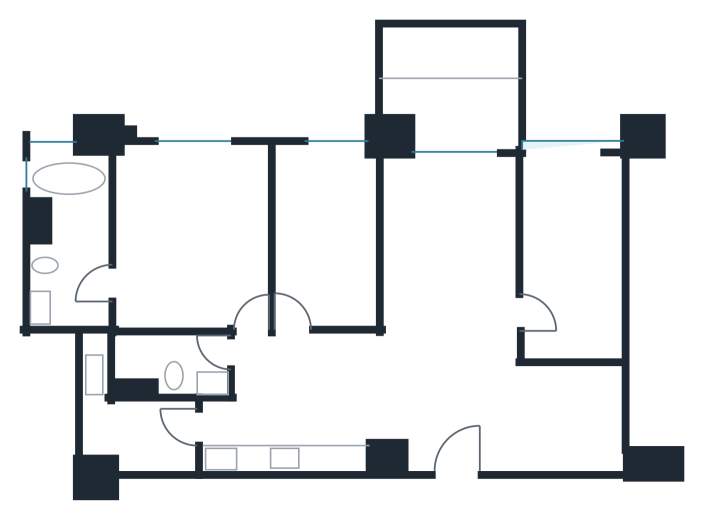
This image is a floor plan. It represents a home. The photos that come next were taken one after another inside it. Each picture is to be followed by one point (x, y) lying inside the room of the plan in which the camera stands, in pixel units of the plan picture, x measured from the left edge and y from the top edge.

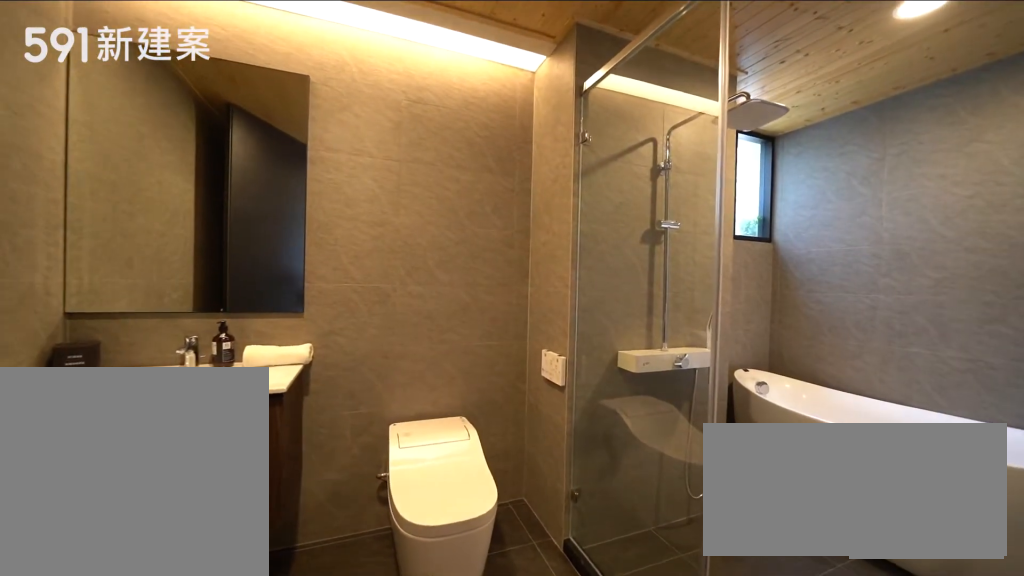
(67, 240)
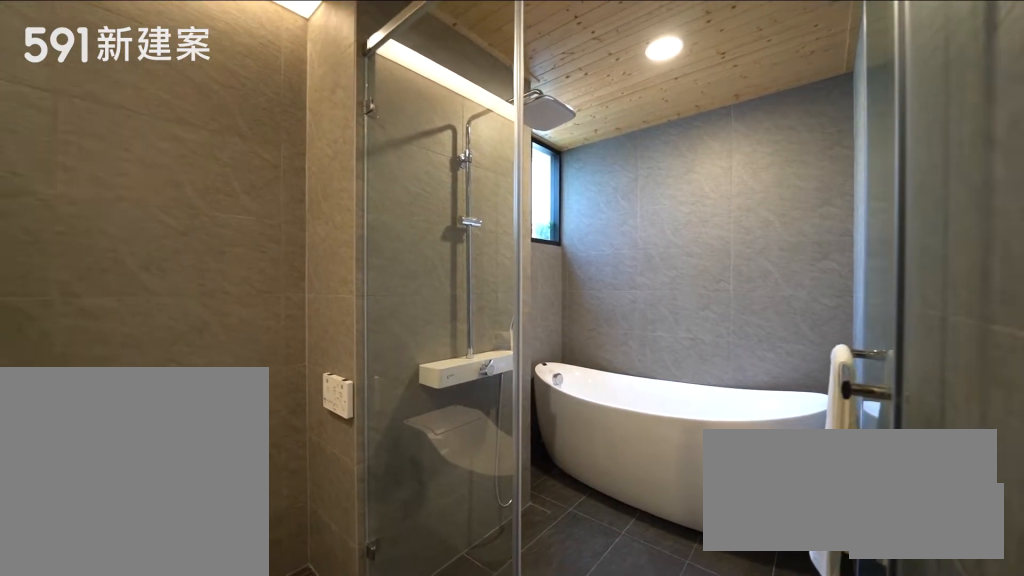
(67, 240)
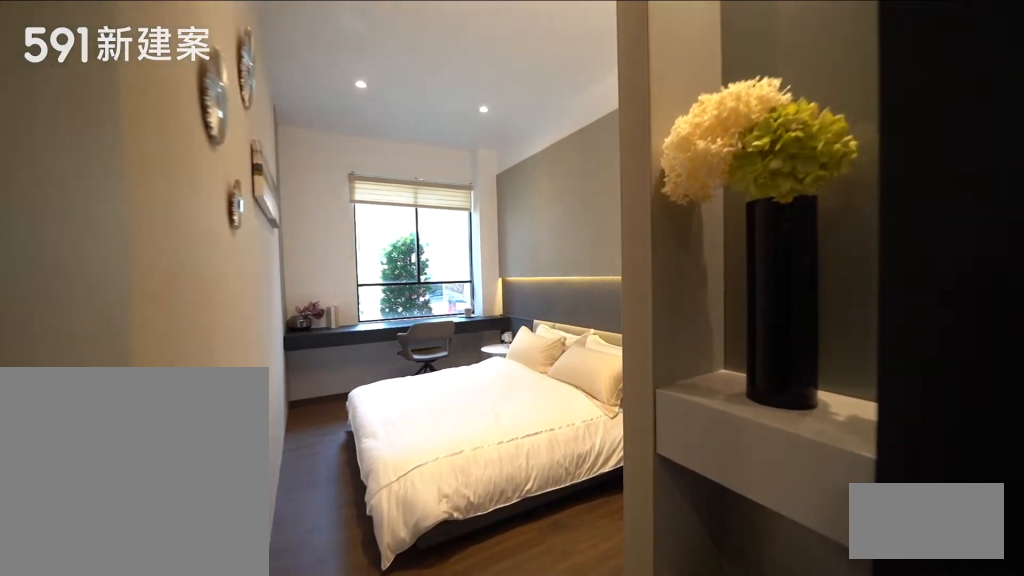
(329, 235)
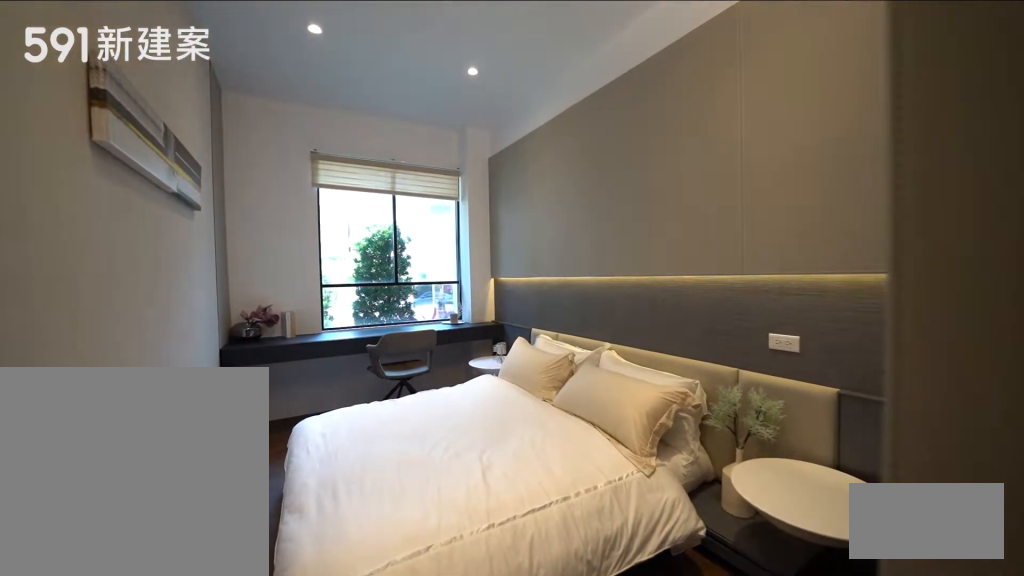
(329, 235)
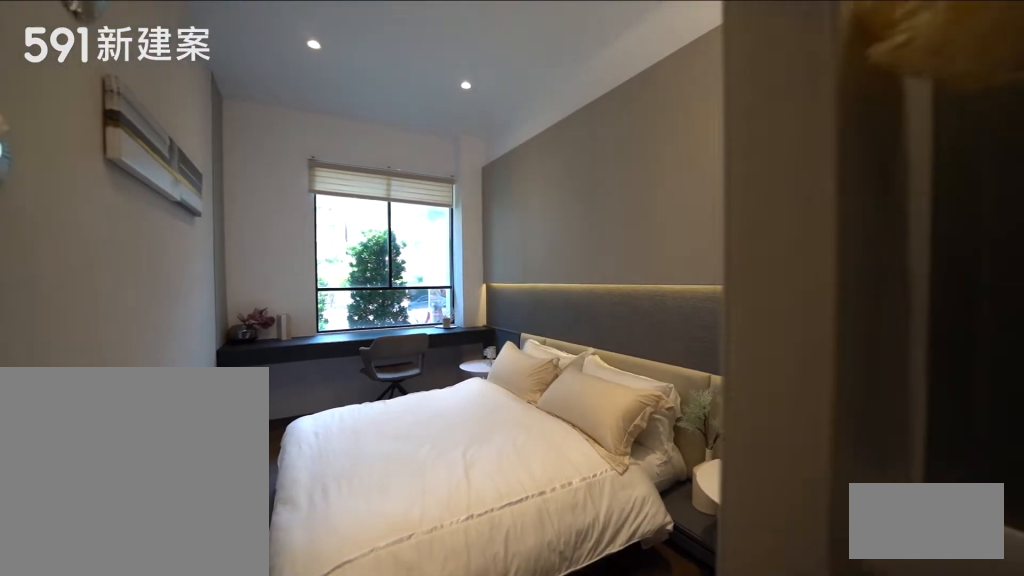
(329, 235)
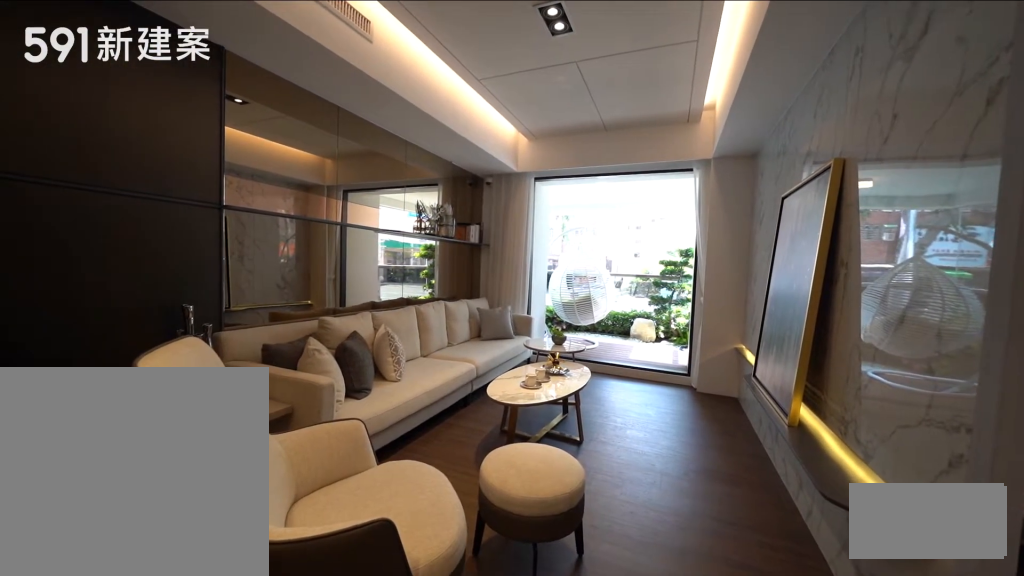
(450, 240)
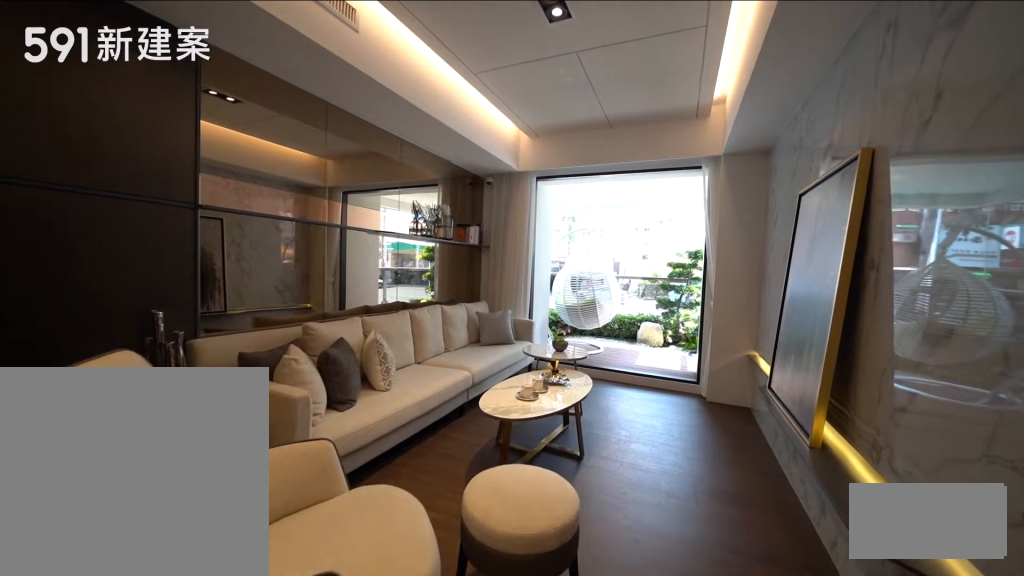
(450, 240)
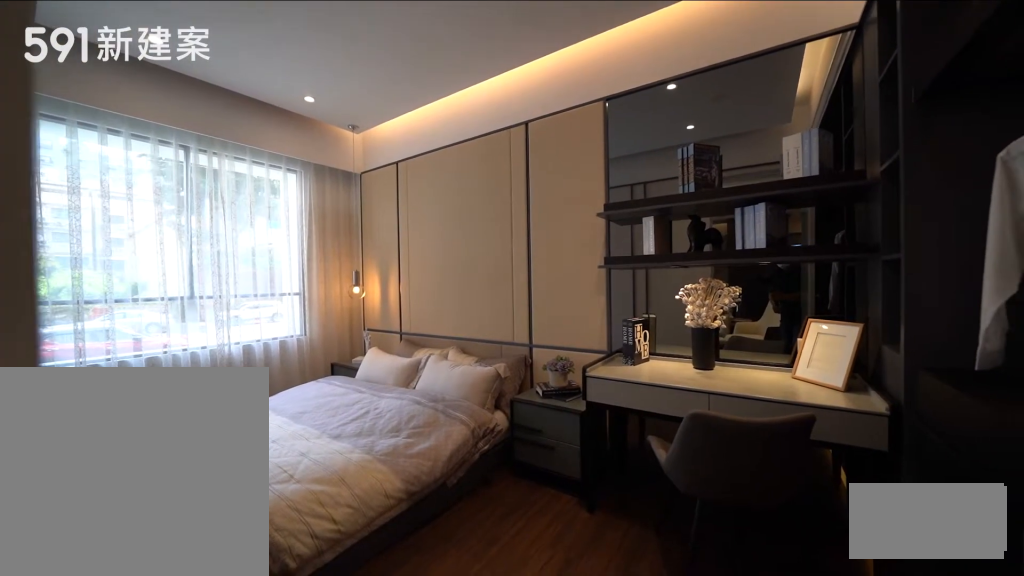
(576, 250)
